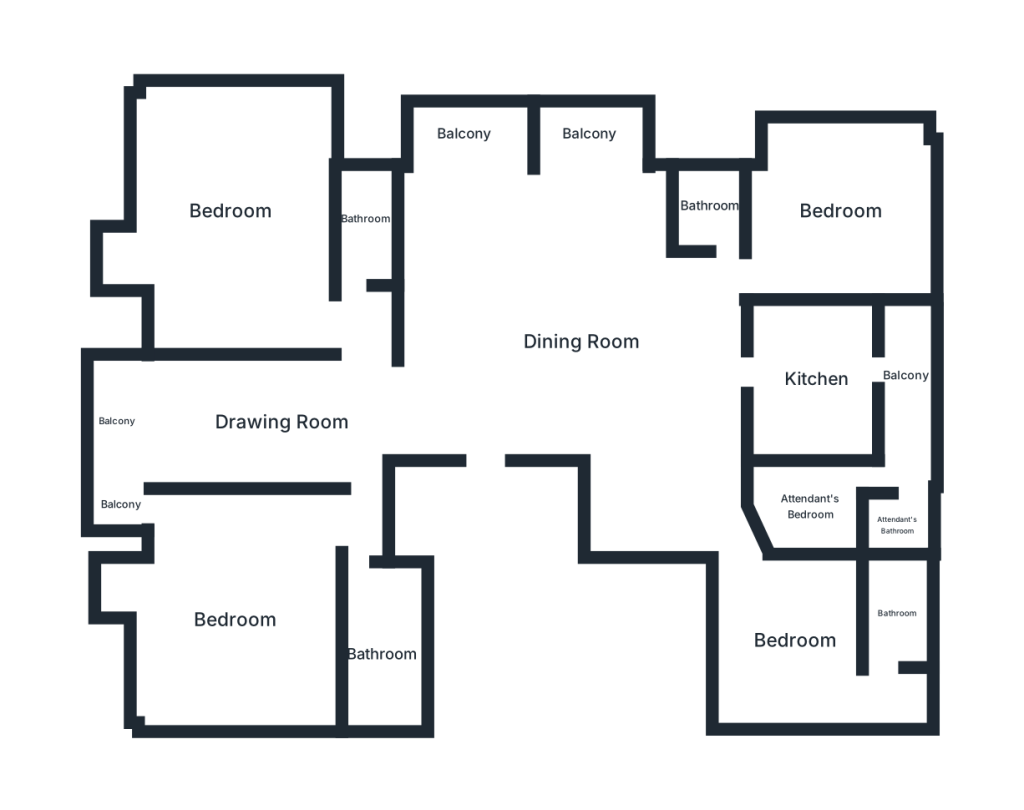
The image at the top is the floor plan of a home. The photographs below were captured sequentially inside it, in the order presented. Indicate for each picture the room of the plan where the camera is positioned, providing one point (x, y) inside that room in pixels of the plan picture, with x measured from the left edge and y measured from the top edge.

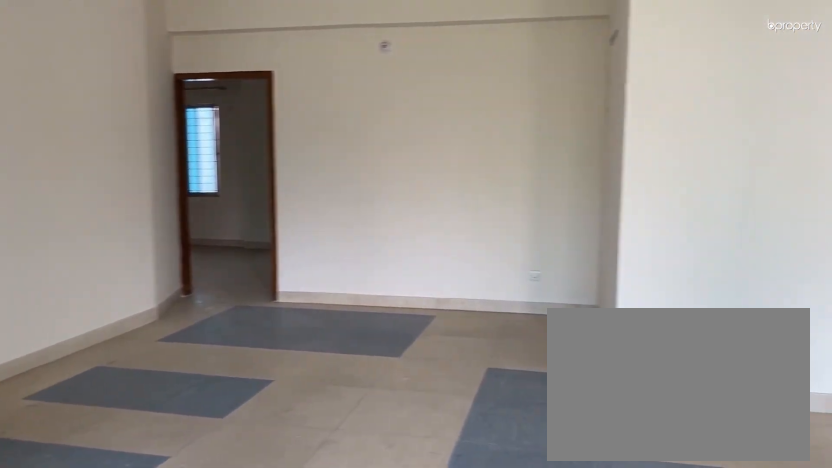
(582, 341)
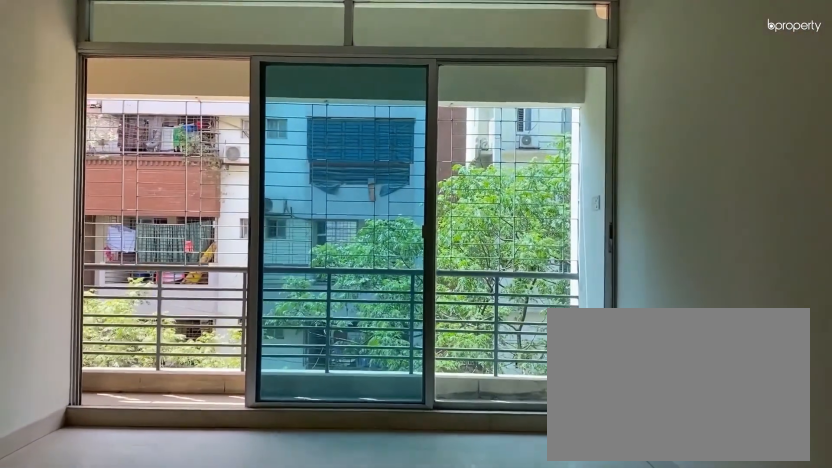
(278, 420)
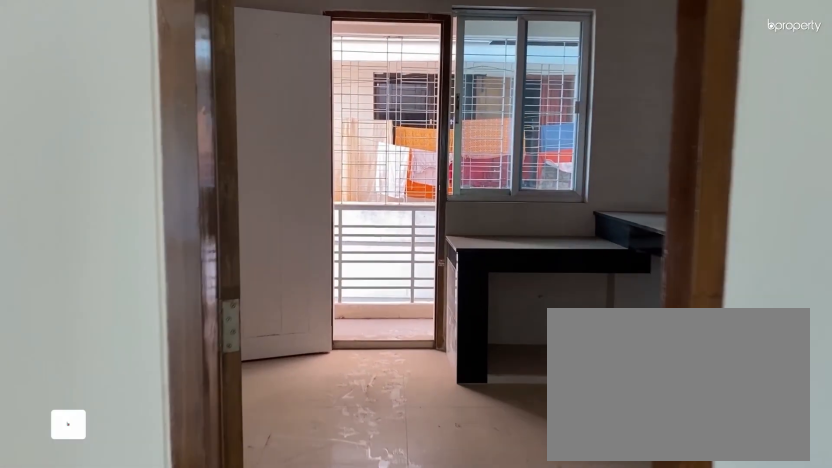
(816, 379)
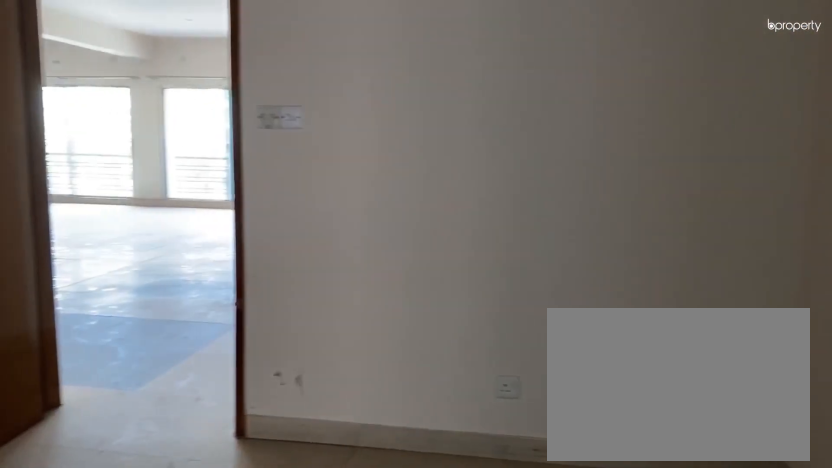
(793, 636)
